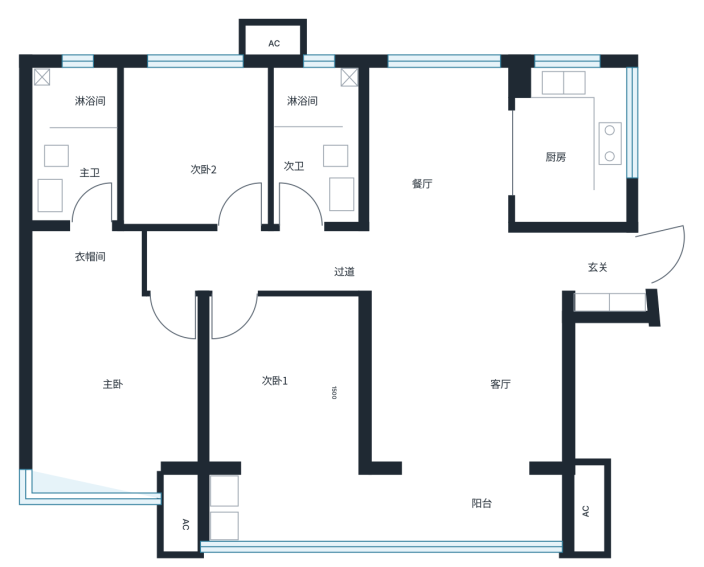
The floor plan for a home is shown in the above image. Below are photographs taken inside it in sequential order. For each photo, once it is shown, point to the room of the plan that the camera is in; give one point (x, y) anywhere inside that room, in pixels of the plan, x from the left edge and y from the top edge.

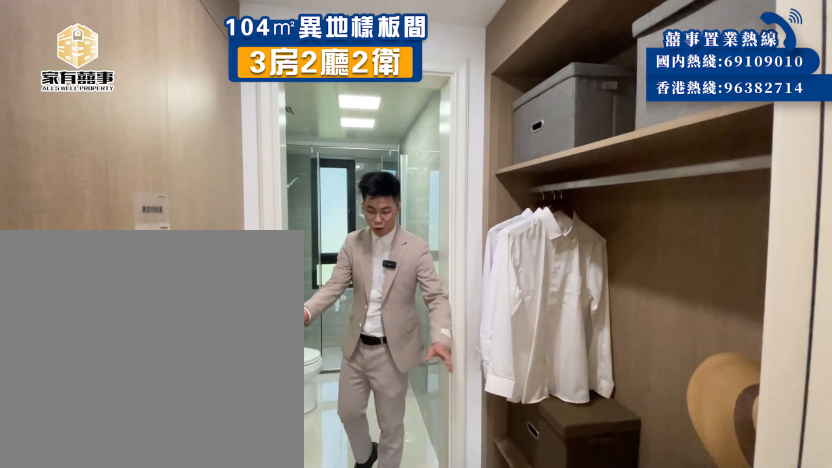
(83, 265)
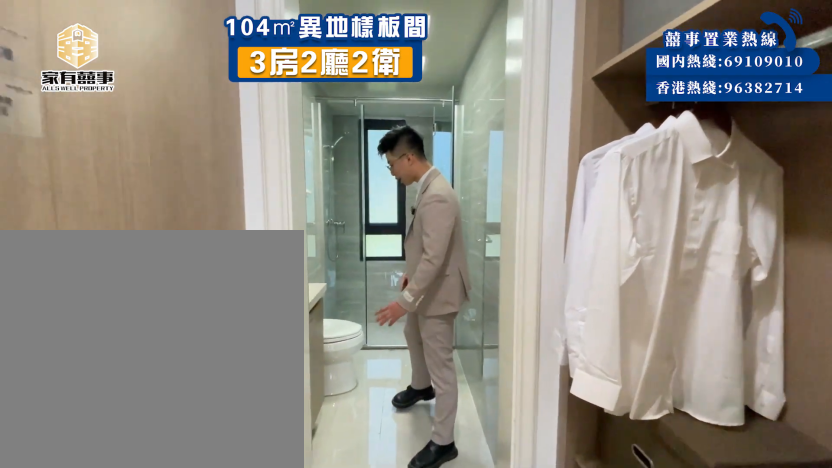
(85, 253)
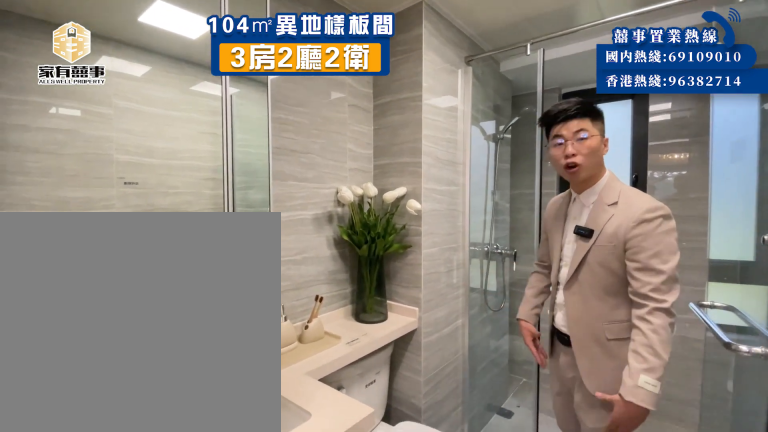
(102, 170)
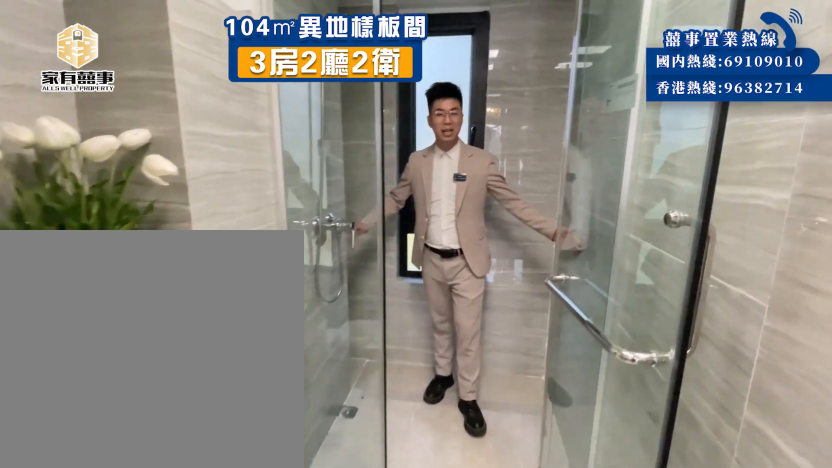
(102, 170)
